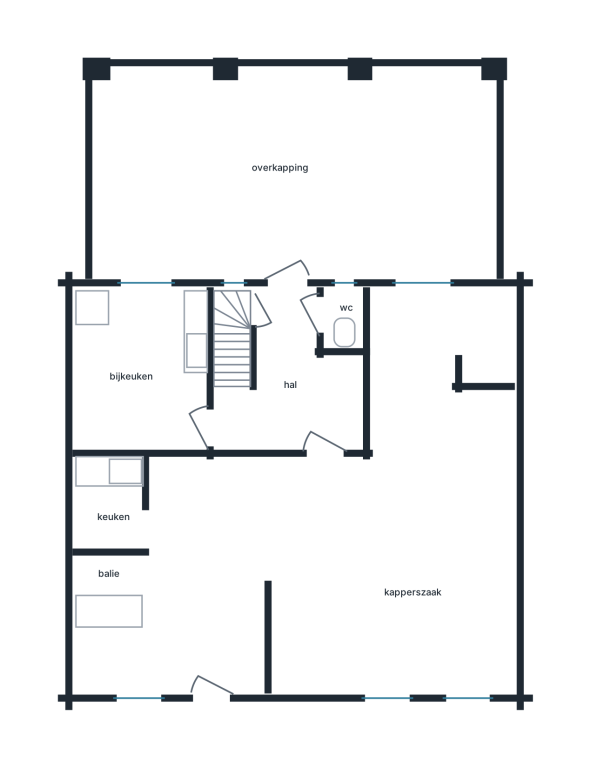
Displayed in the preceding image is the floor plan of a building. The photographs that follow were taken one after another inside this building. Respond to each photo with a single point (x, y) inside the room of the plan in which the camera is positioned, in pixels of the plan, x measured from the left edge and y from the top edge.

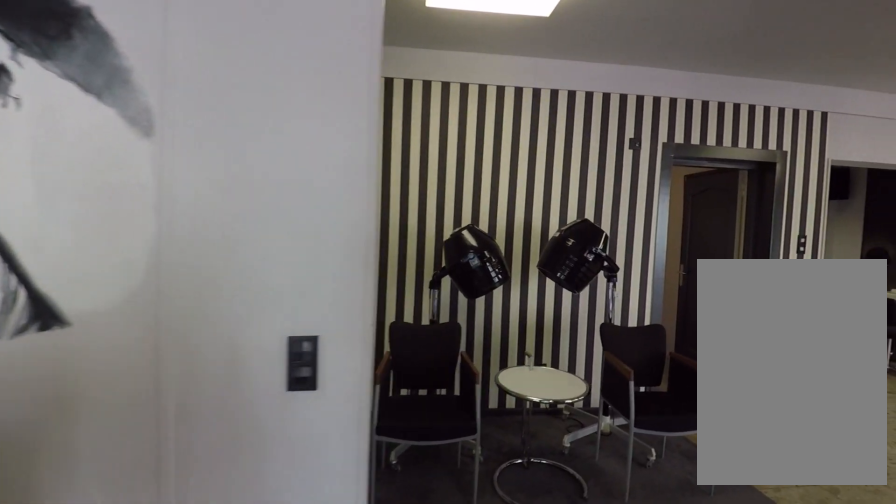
(170, 574)
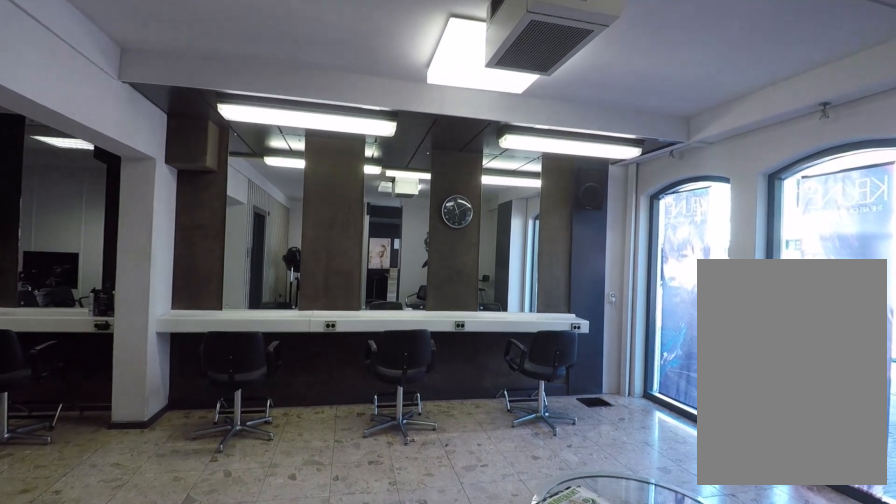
(397, 520)
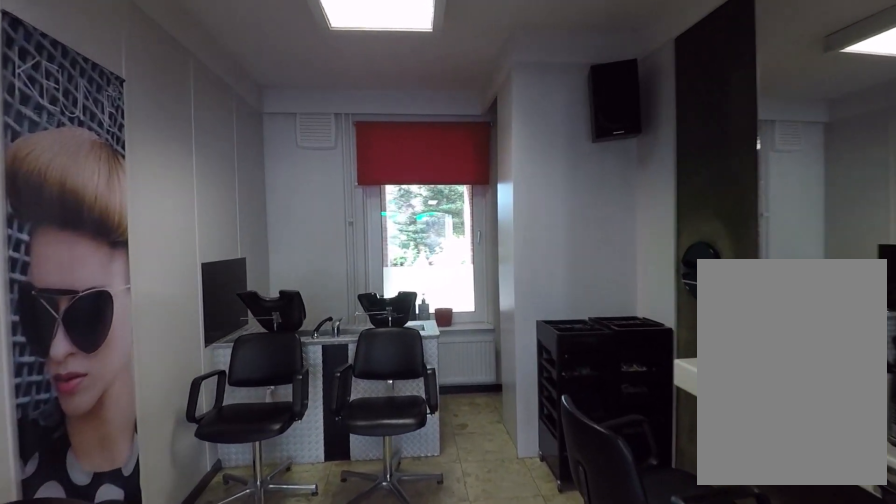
(400, 531)
